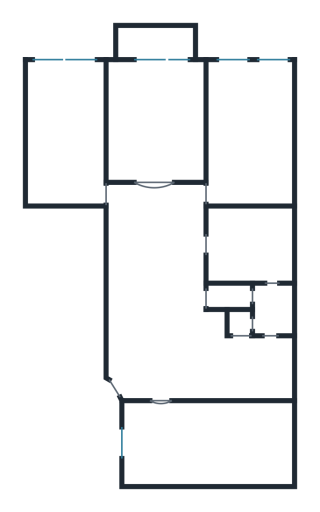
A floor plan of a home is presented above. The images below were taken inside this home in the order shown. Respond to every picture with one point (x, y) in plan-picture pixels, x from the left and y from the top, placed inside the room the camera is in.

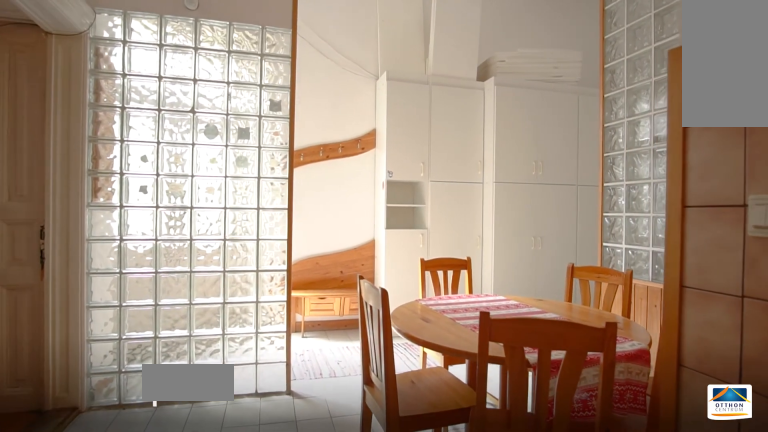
(204, 359)
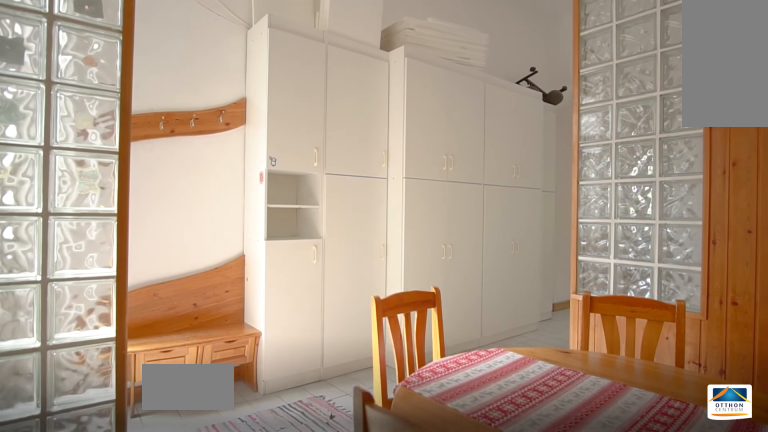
(205, 358)
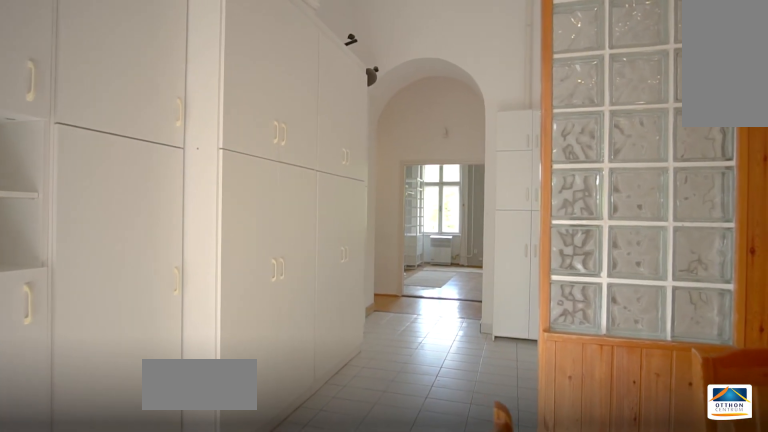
(160, 311)
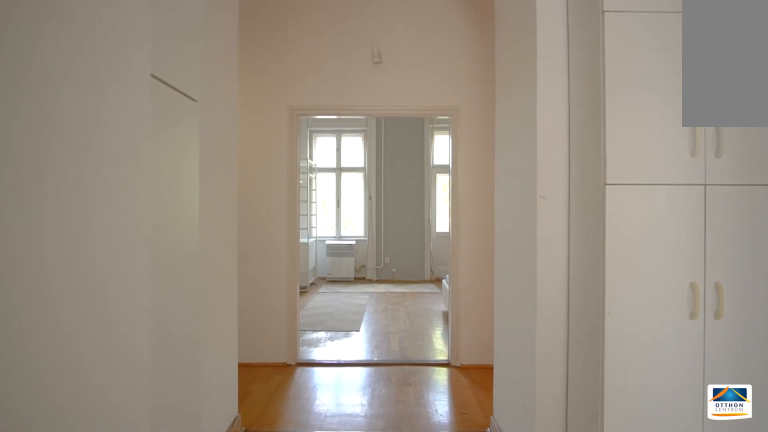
(159, 312)
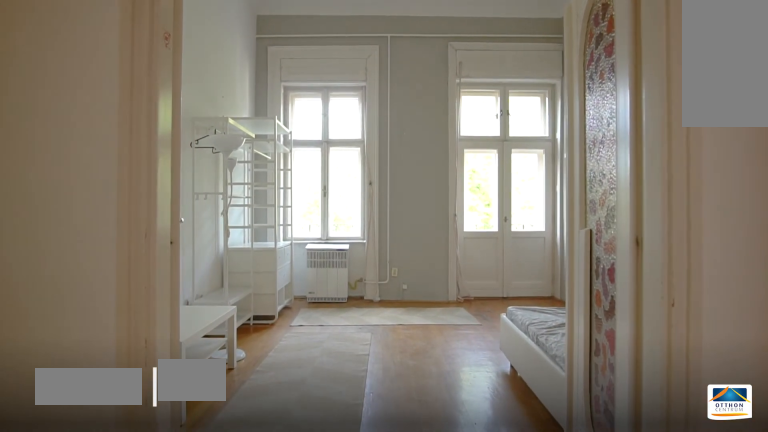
(160, 134)
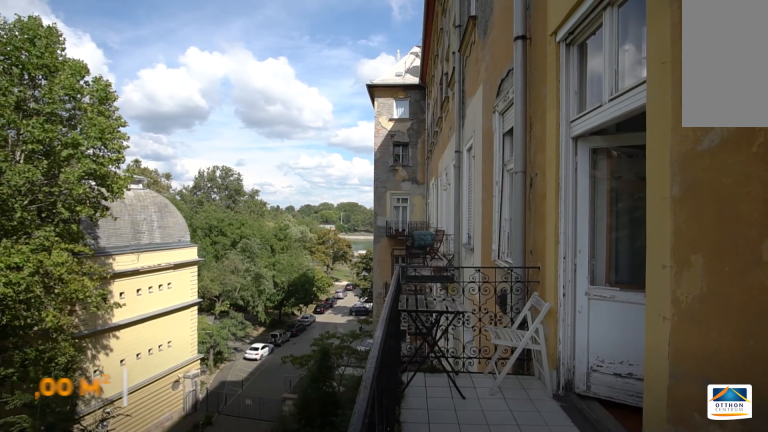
(157, 43)
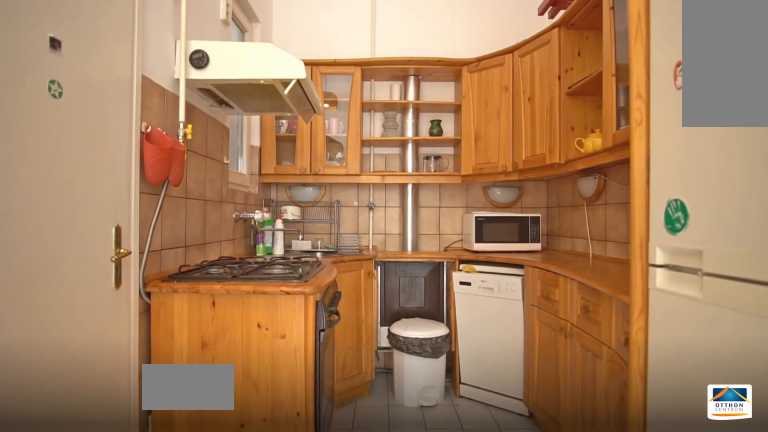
(276, 372)
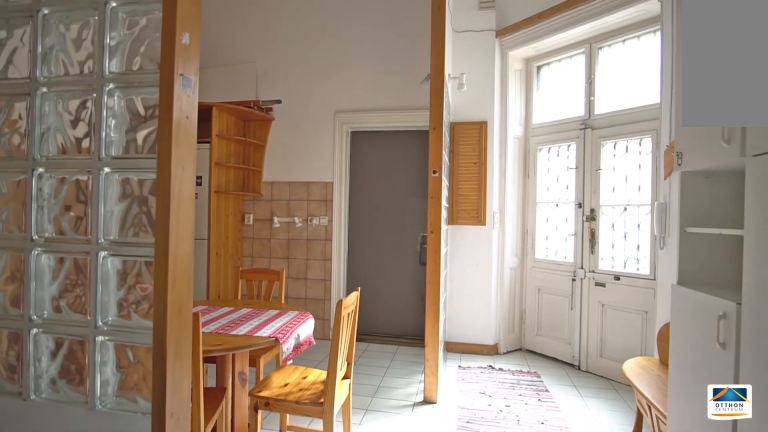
(196, 372)
